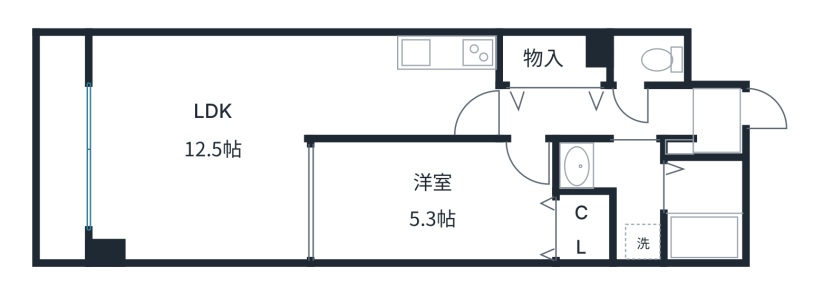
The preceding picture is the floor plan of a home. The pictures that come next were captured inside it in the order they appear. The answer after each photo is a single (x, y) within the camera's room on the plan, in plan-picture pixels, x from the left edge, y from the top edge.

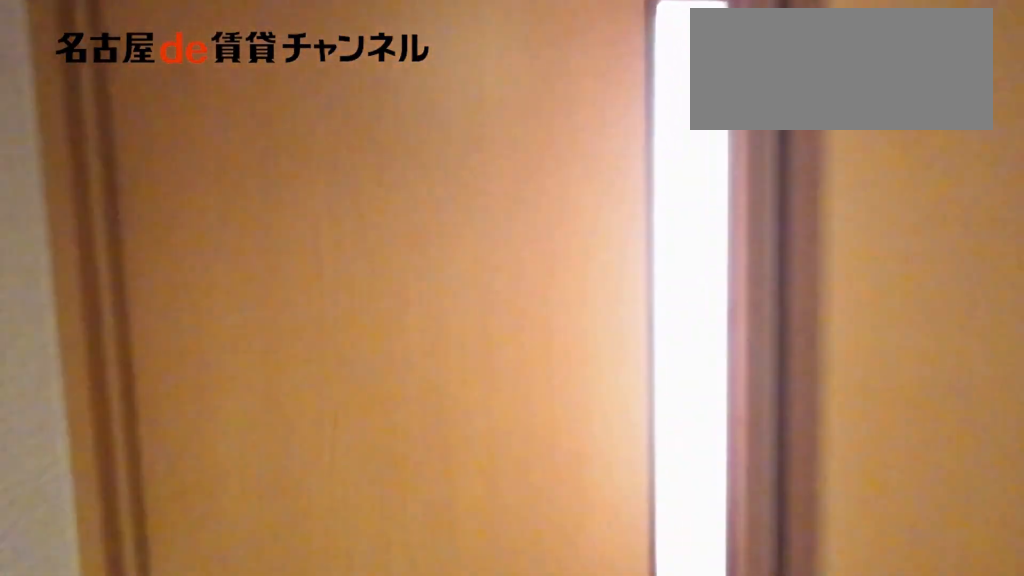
(599, 112)
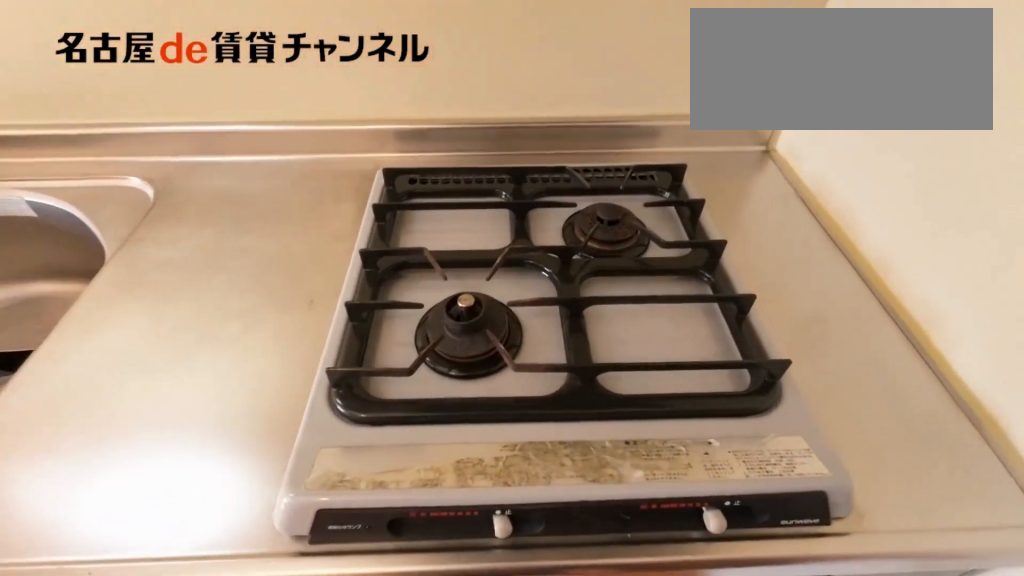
(447, 54)
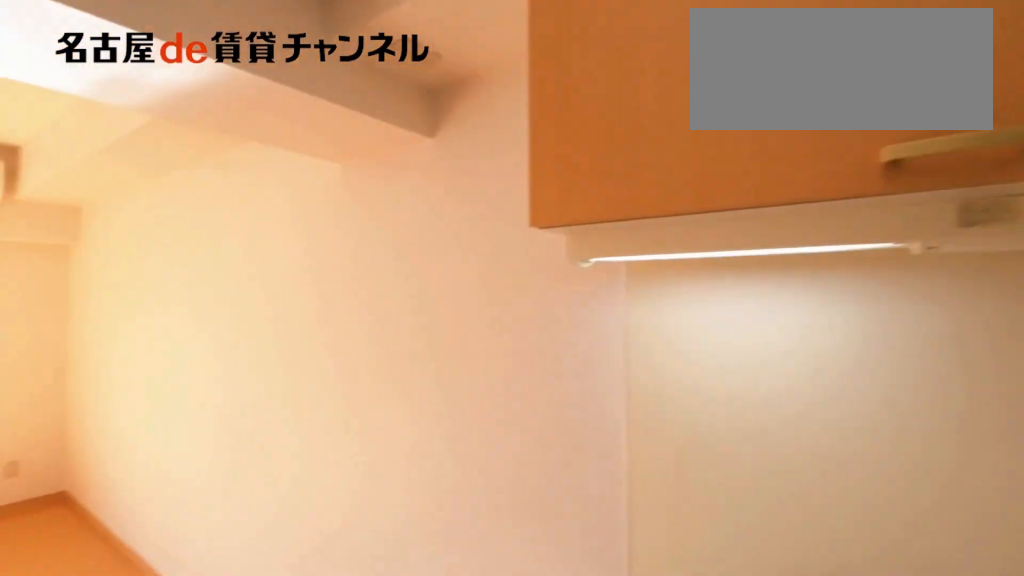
(447, 54)
